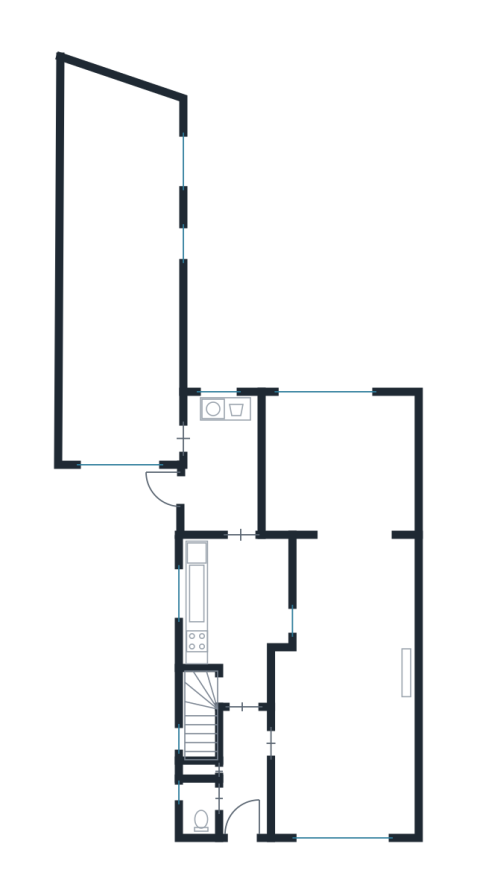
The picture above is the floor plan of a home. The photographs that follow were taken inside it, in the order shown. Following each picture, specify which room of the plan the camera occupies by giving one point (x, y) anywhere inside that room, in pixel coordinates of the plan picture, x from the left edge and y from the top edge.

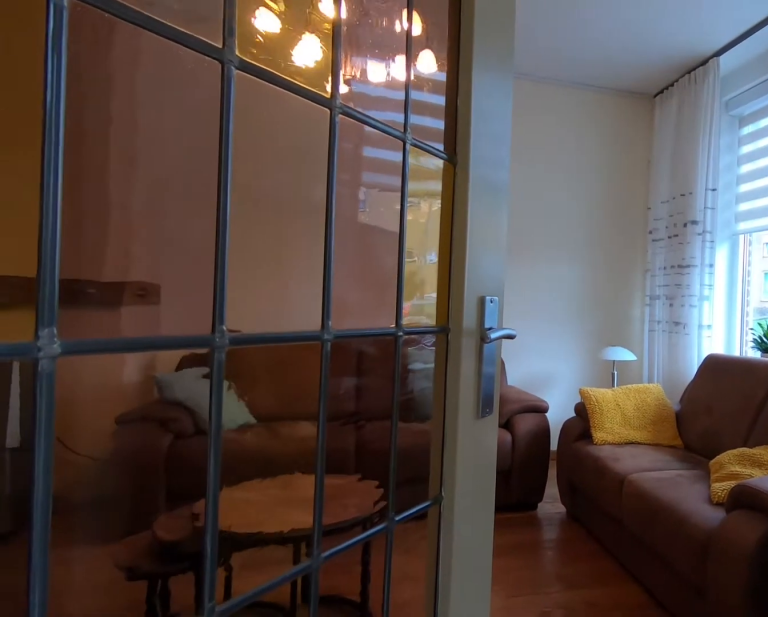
(244, 768)
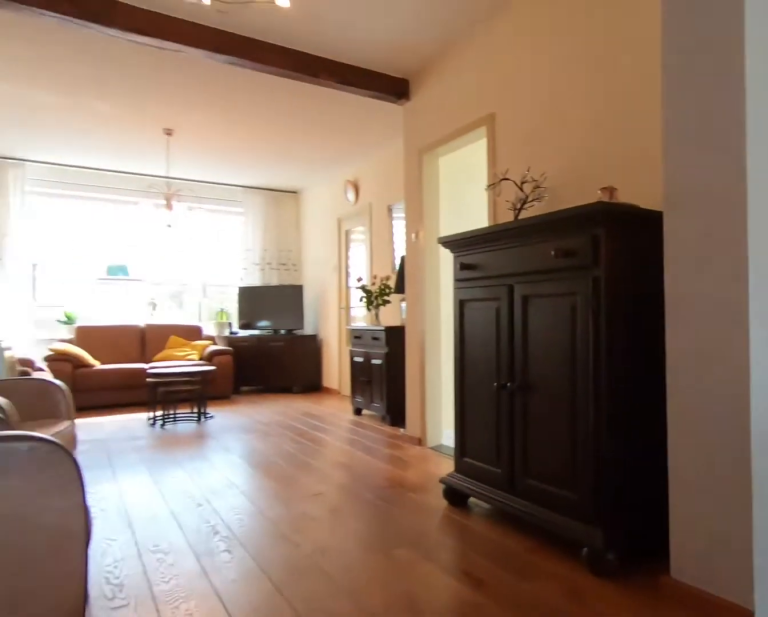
(338, 464)
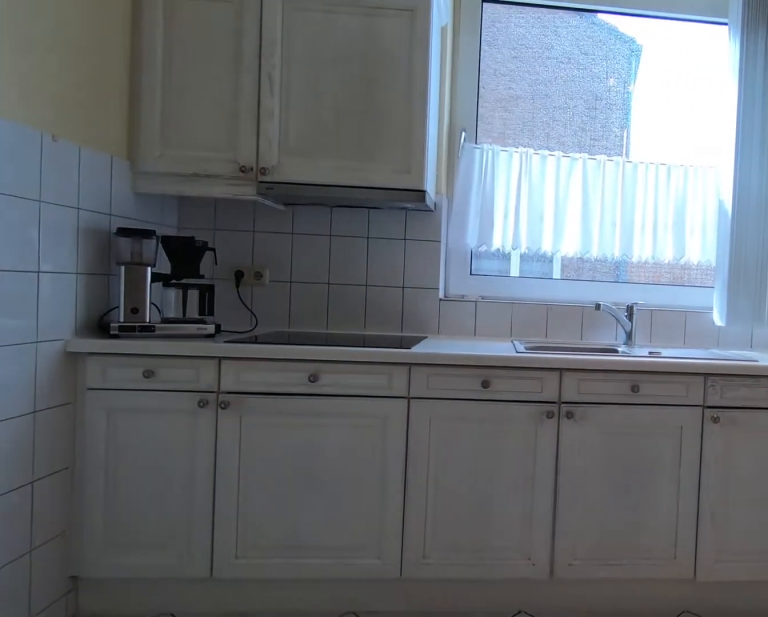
(247, 613)
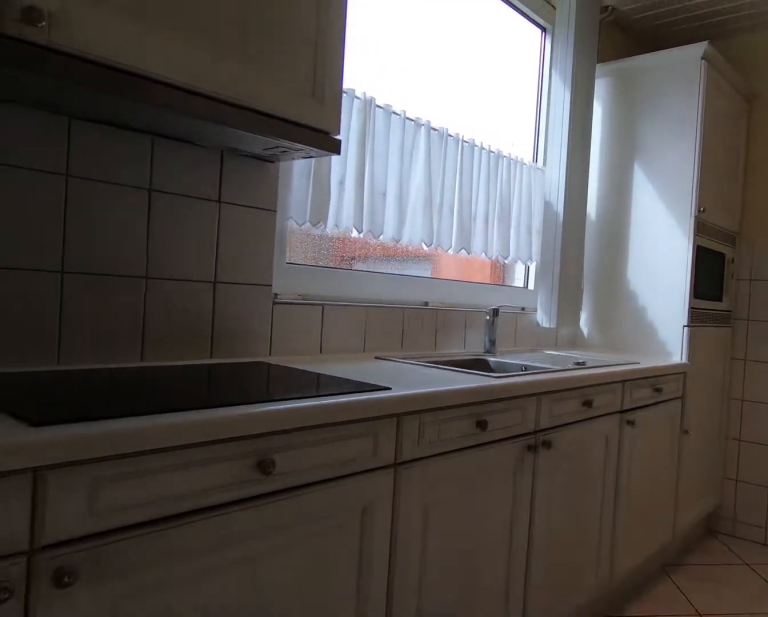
(247, 613)
